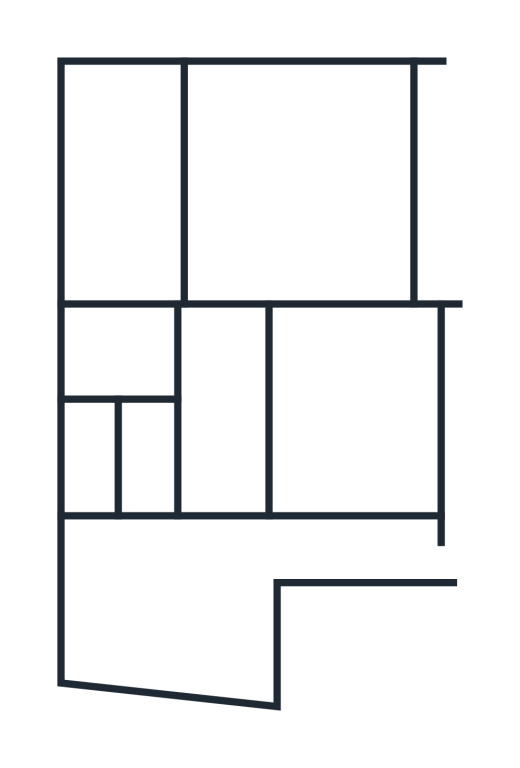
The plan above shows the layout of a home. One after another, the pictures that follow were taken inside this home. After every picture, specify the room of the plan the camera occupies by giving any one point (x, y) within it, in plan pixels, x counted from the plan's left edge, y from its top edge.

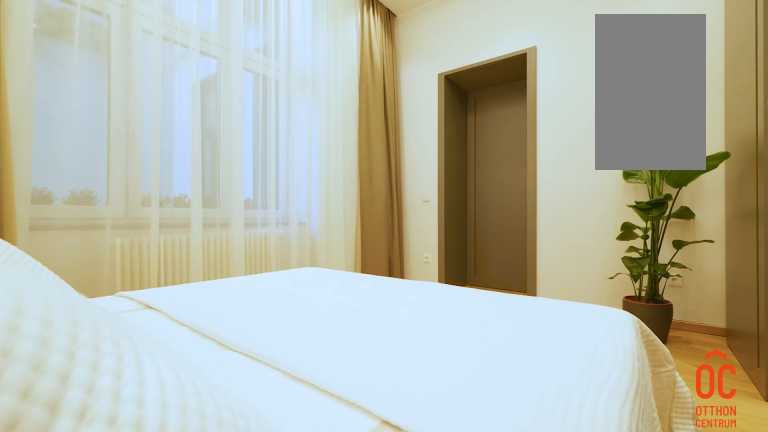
(344, 409)
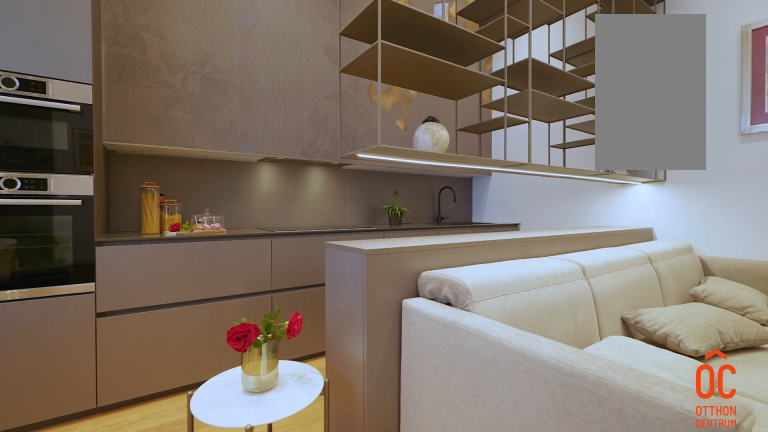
(308, 193)
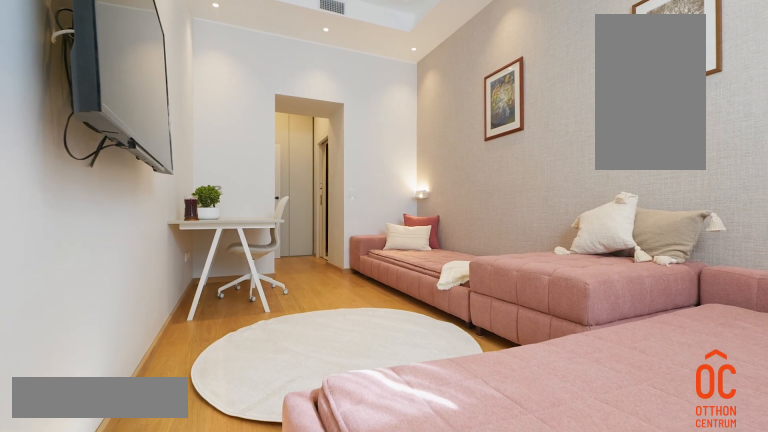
(125, 193)
